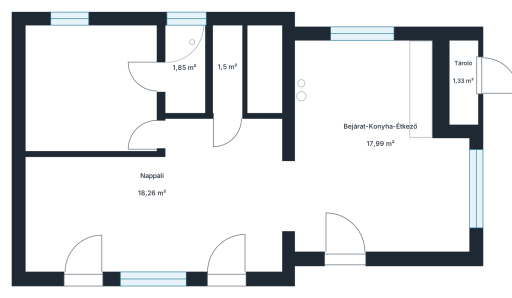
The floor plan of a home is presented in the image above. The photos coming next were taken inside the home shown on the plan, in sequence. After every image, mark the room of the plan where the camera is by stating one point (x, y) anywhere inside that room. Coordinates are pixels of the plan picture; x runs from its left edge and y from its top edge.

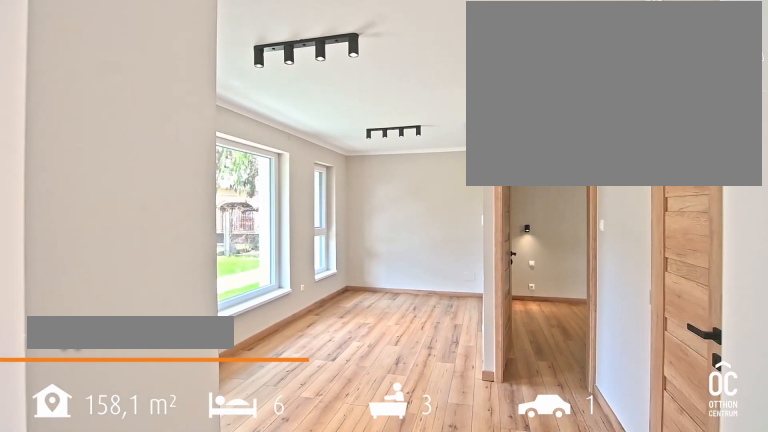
(152, 212)
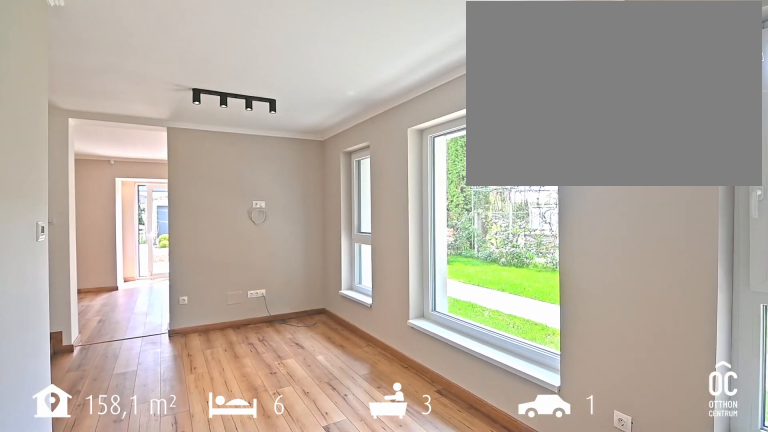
(152, 212)
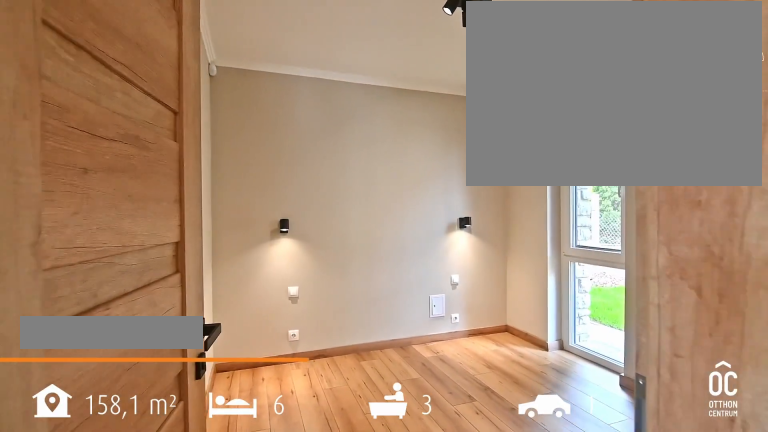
(91, 86)
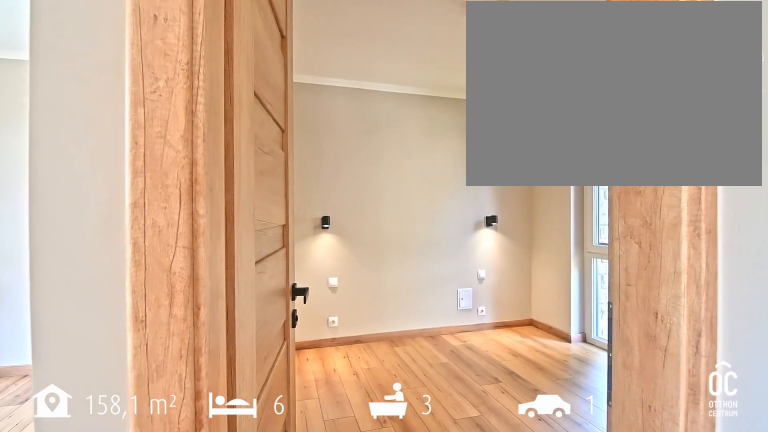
(91, 86)
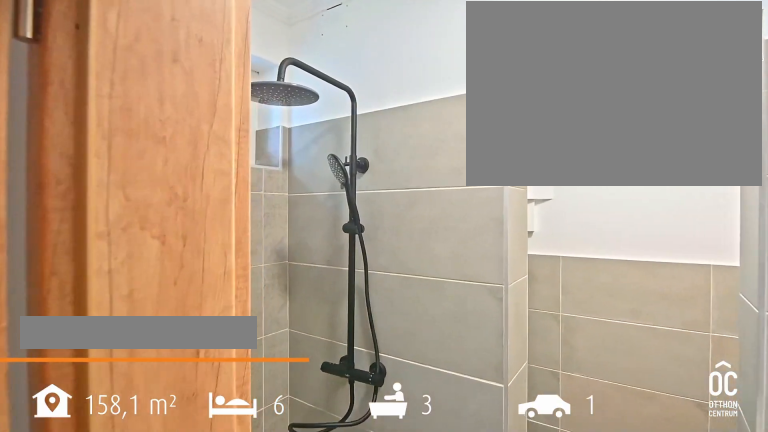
(185, 70)
